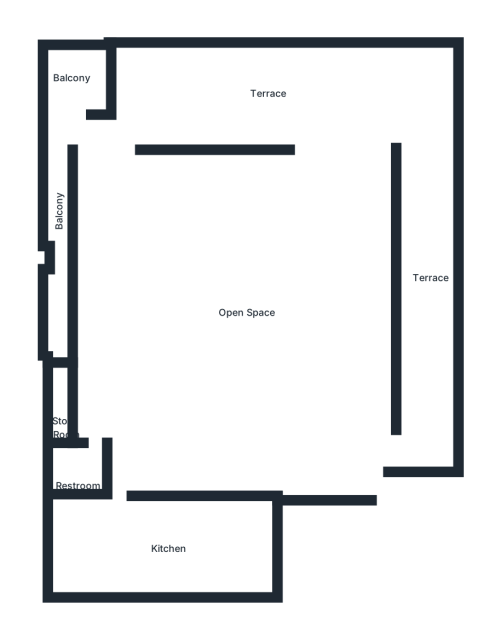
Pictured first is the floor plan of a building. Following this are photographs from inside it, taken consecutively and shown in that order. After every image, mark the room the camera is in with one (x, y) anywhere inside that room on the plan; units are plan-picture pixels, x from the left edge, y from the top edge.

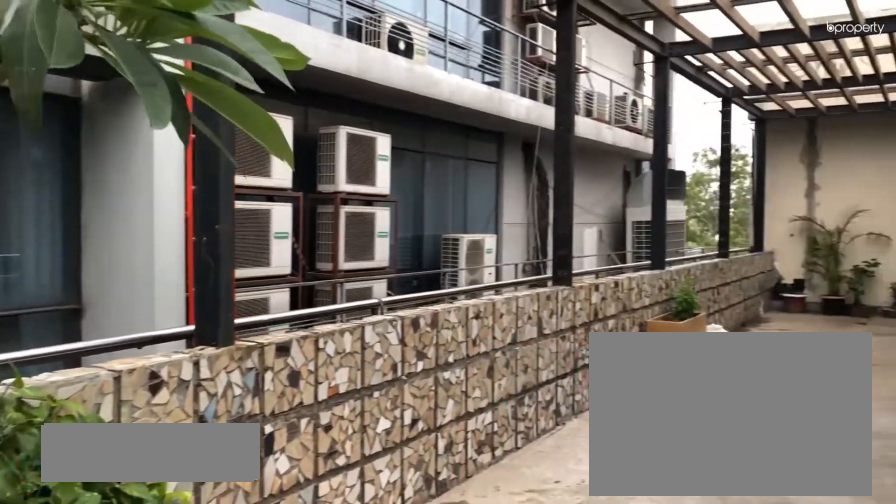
(419, 110)
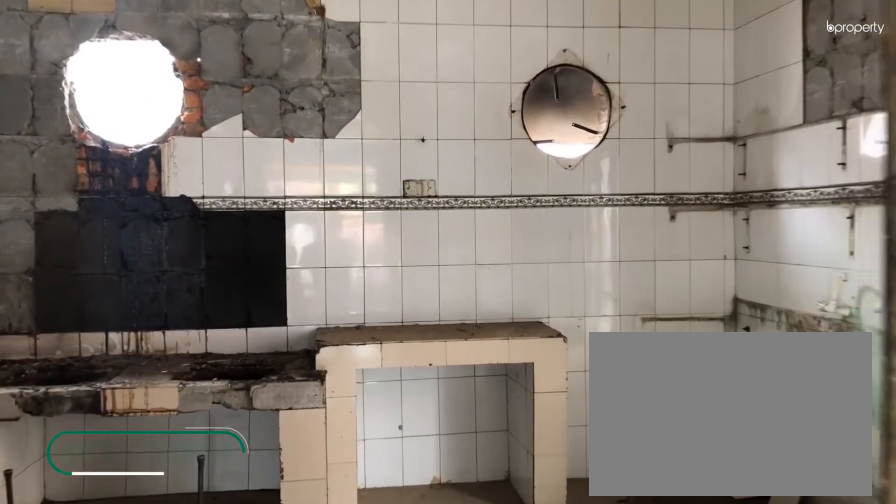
(138, 541)
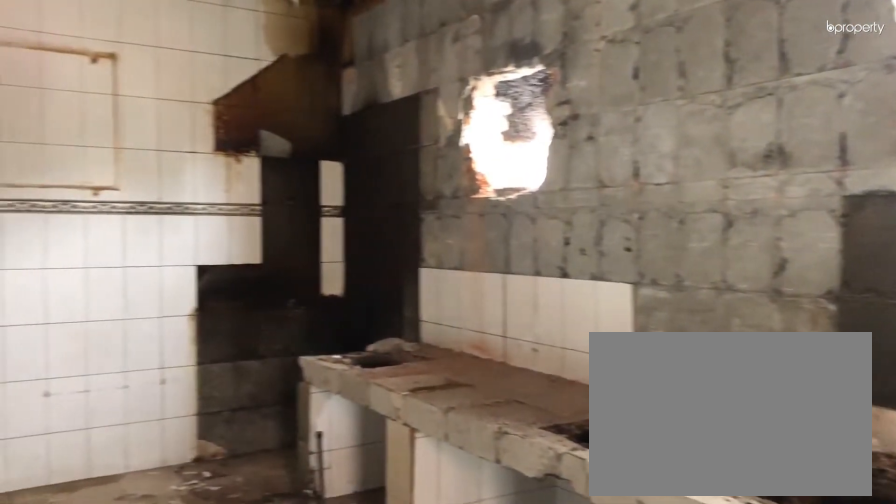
(138, 541)
